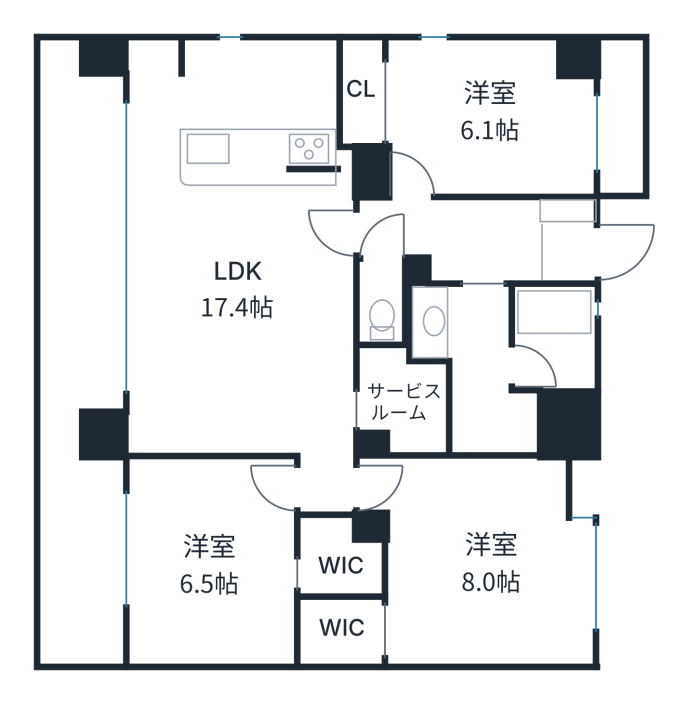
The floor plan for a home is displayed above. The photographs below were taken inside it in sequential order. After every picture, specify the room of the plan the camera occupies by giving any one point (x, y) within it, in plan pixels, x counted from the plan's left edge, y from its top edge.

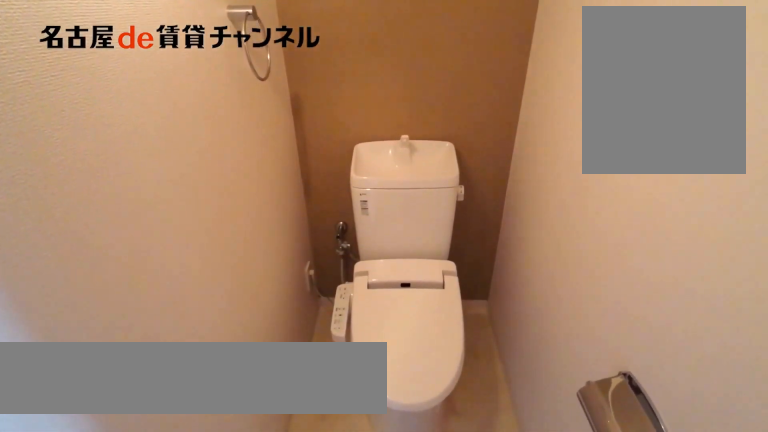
(382, 301)
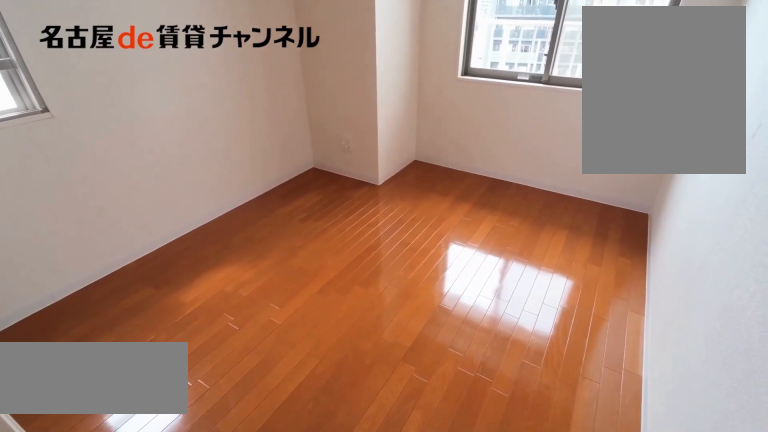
(467, 117)
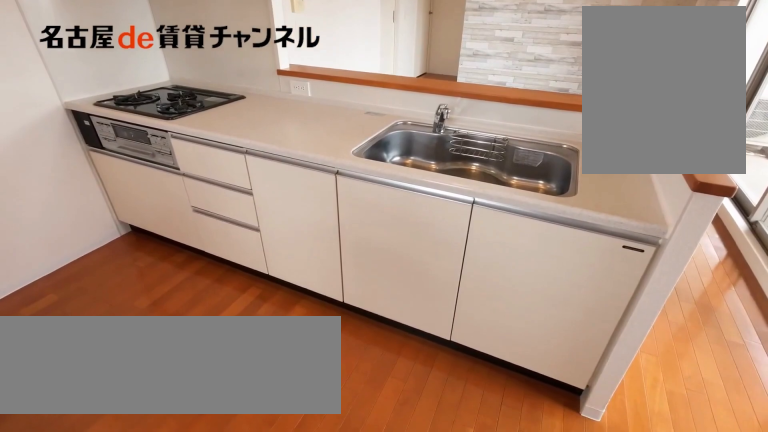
(237, 246)
